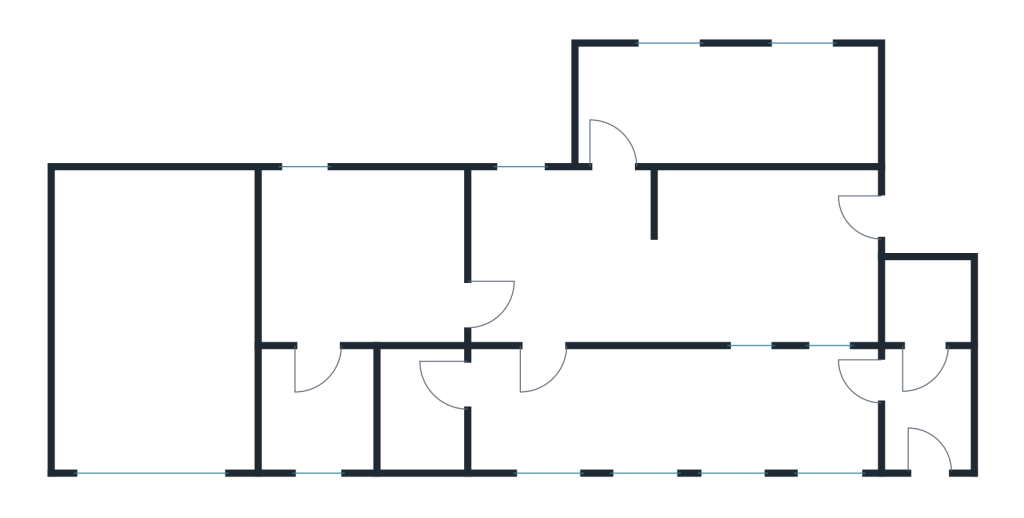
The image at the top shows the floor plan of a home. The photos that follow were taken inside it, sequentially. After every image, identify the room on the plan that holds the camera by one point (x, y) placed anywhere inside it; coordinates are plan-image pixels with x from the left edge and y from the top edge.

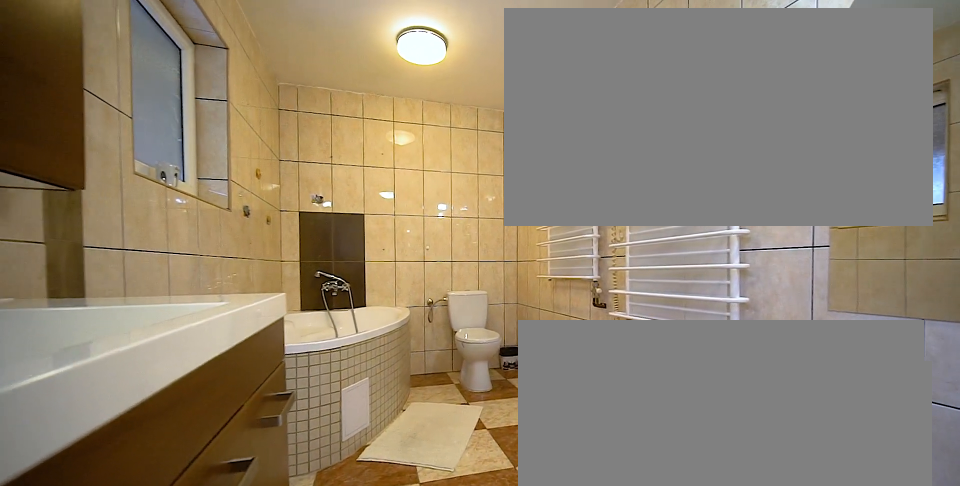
(730, 106)
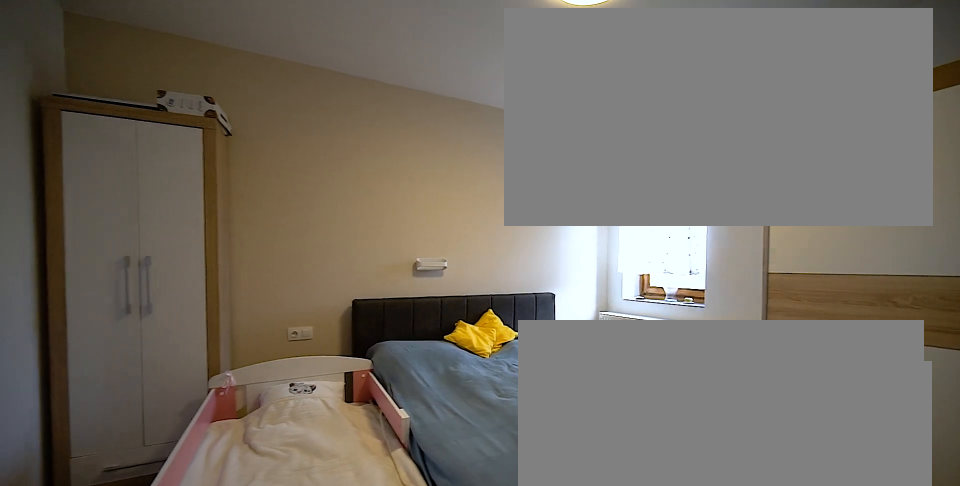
(367, 262)
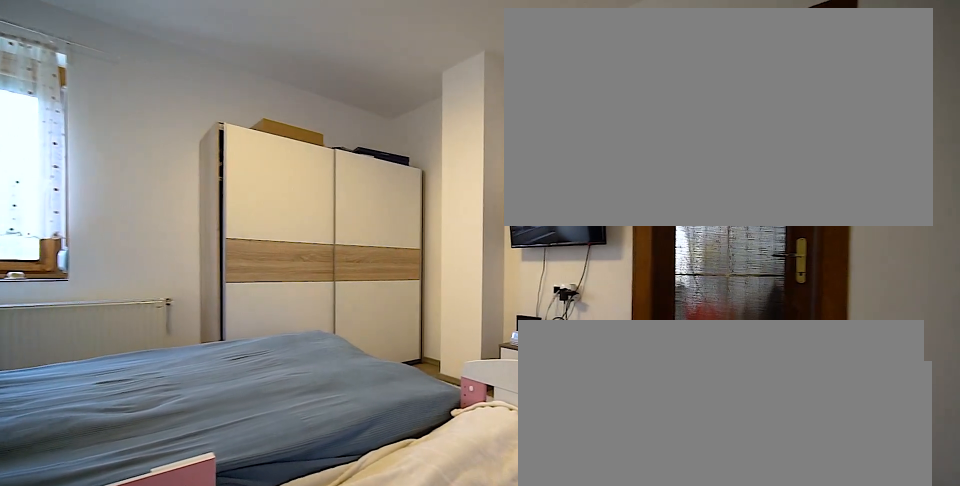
(367, 262)
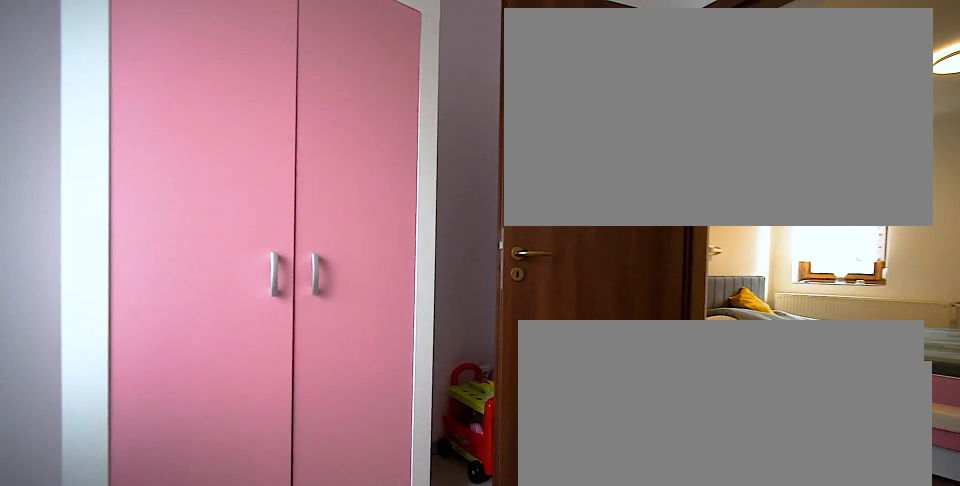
(318, 412)
